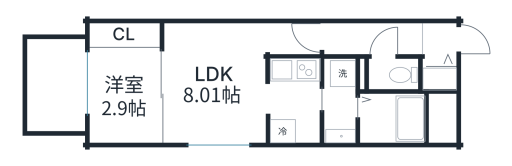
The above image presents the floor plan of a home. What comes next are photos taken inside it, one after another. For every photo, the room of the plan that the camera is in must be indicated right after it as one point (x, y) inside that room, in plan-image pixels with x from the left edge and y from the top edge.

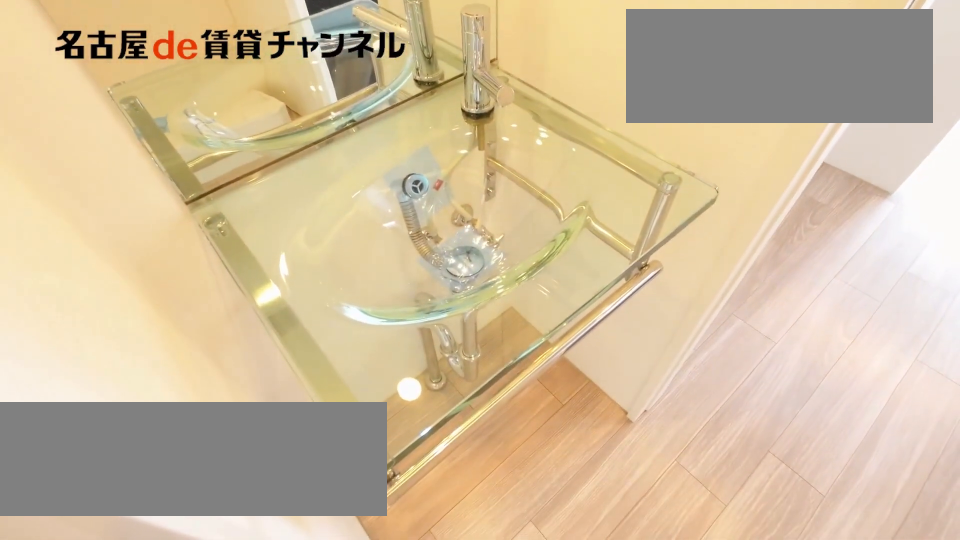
(340, 132)
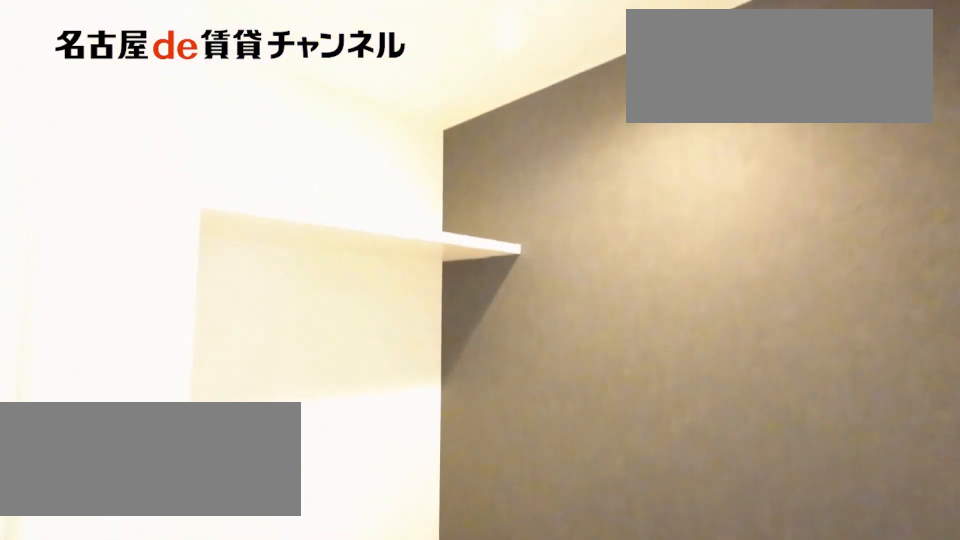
(390, 77)
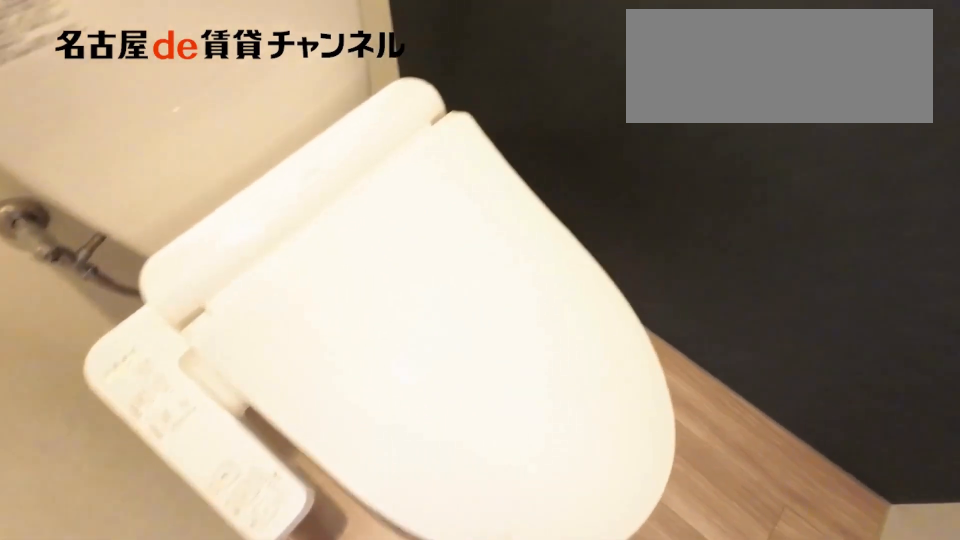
(390, 77)
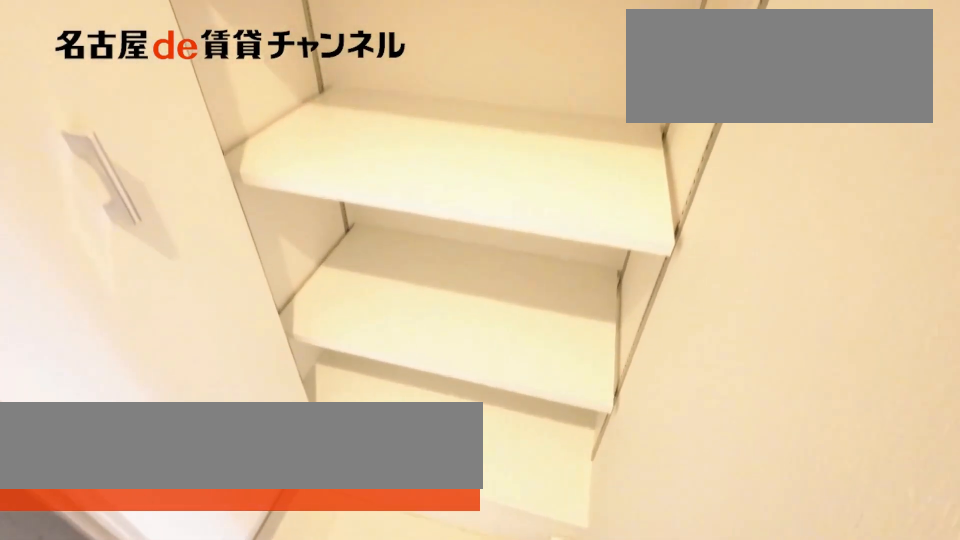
(441, 56)
